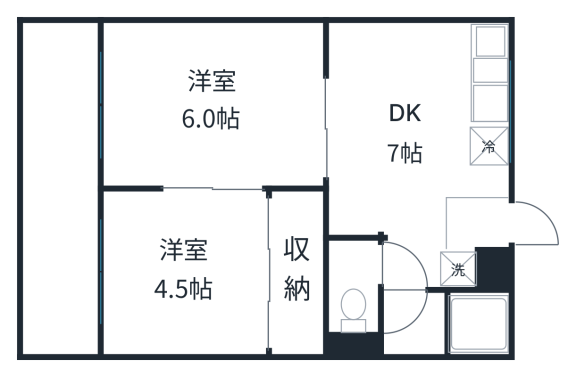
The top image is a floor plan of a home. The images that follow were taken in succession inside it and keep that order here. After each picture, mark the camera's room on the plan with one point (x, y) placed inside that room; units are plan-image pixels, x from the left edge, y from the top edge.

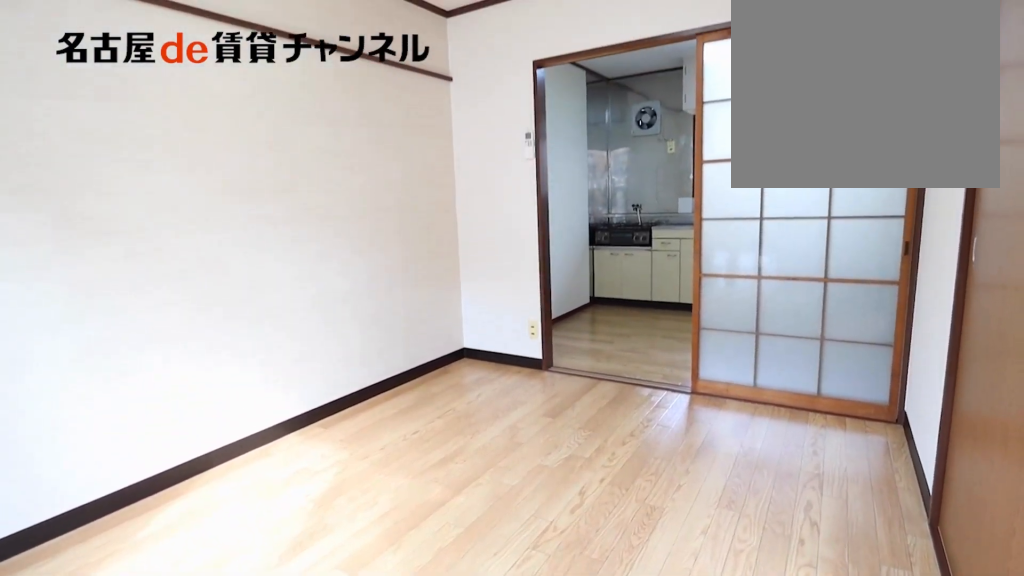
(210, 102)
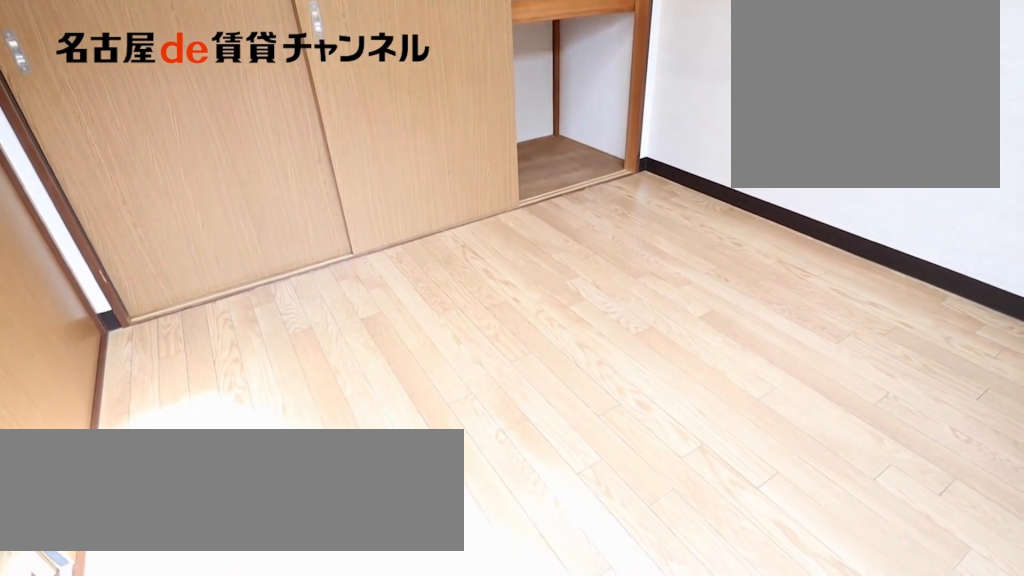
(184, 275)
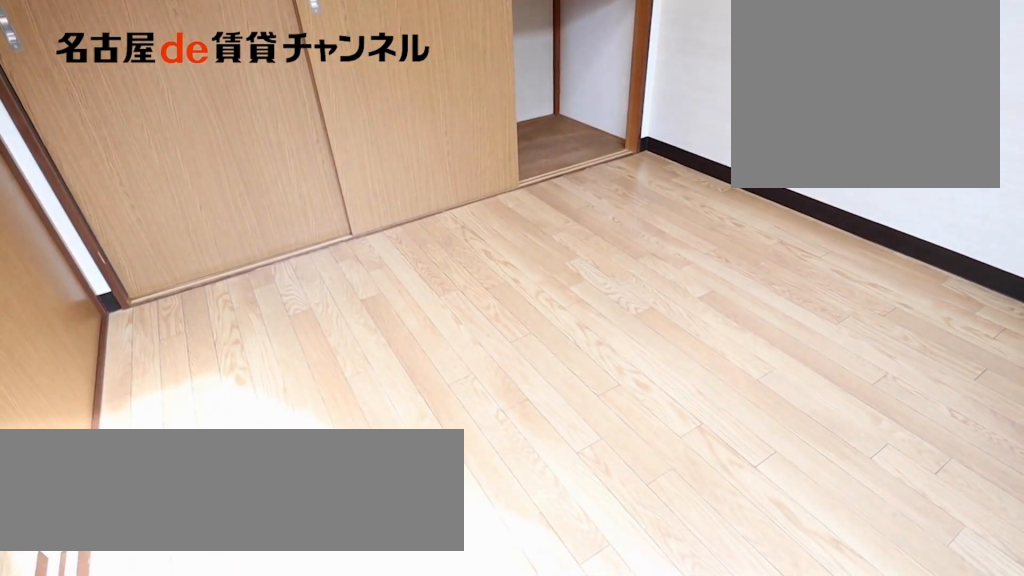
(184, 275)
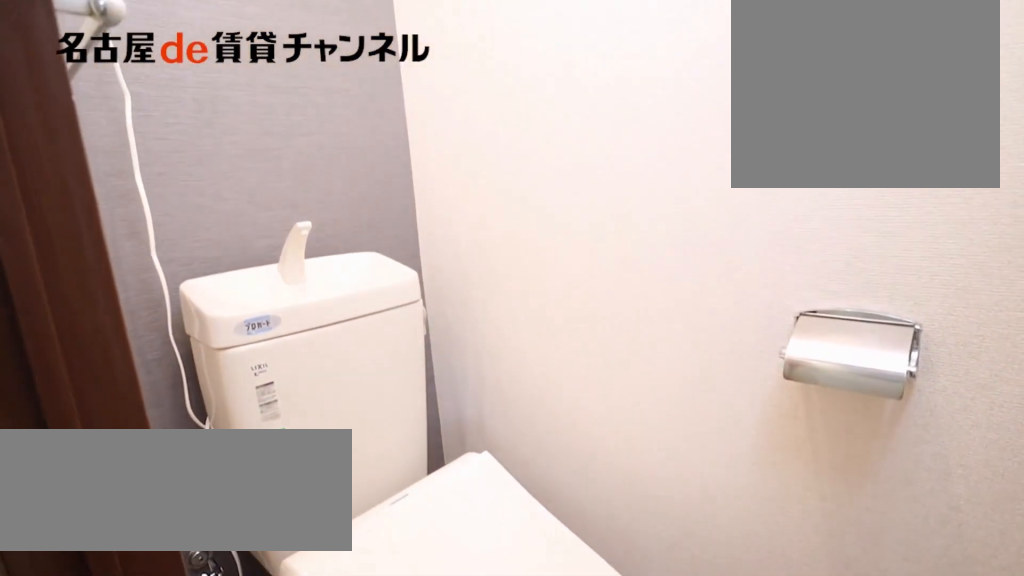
(358, 286)
